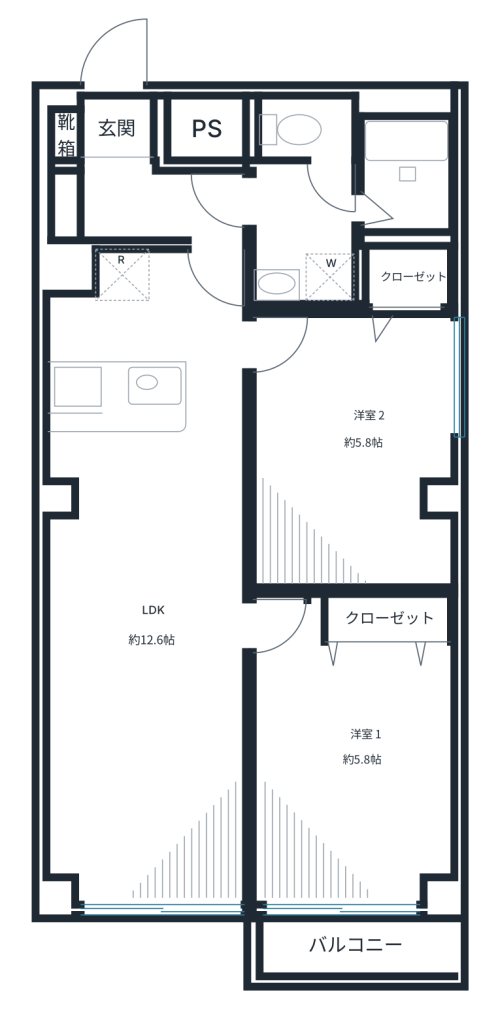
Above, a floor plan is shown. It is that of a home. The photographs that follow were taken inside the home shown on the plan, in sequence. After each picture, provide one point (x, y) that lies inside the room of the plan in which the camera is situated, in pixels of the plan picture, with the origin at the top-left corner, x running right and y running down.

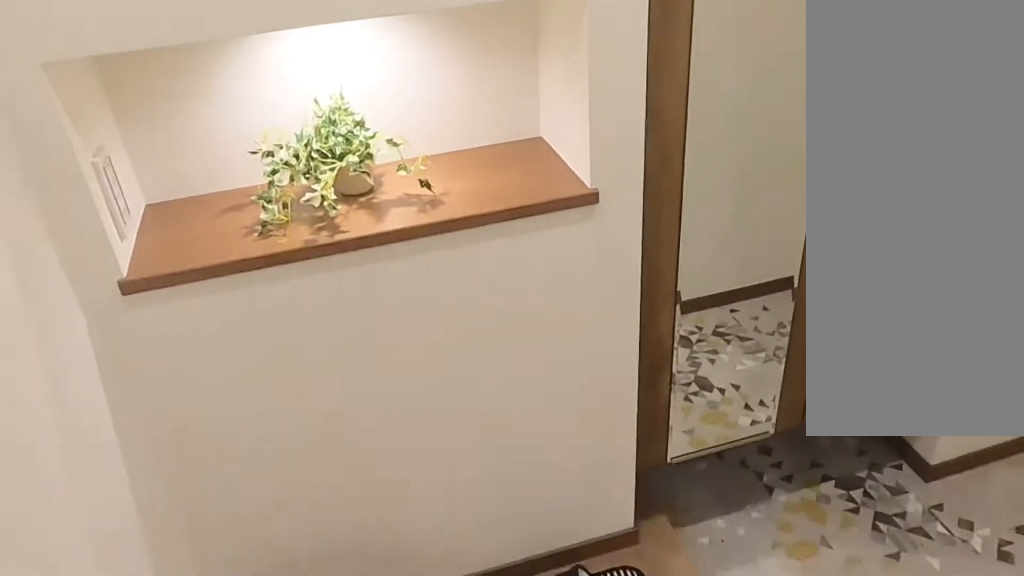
(130, 179)
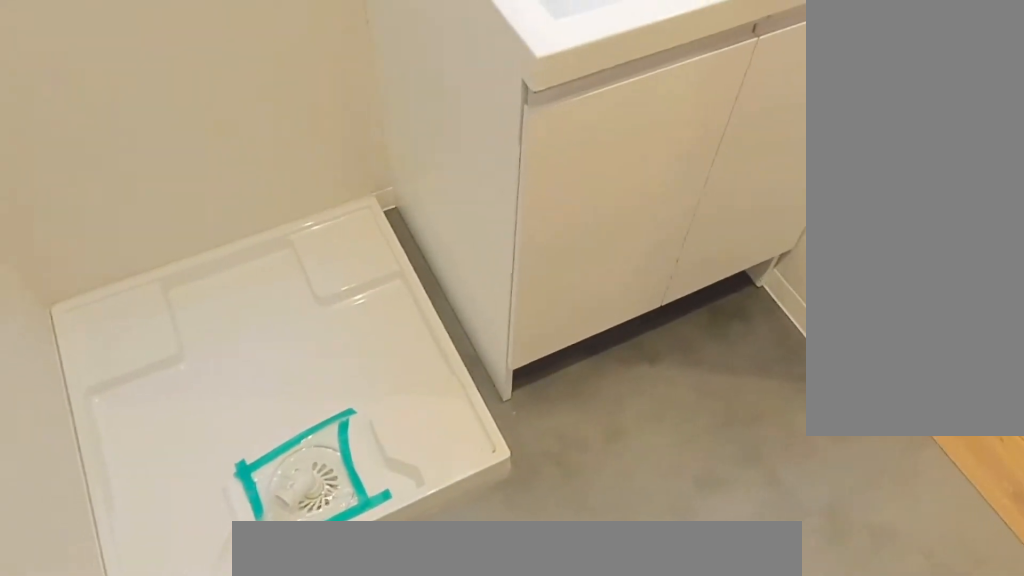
(341, 221)
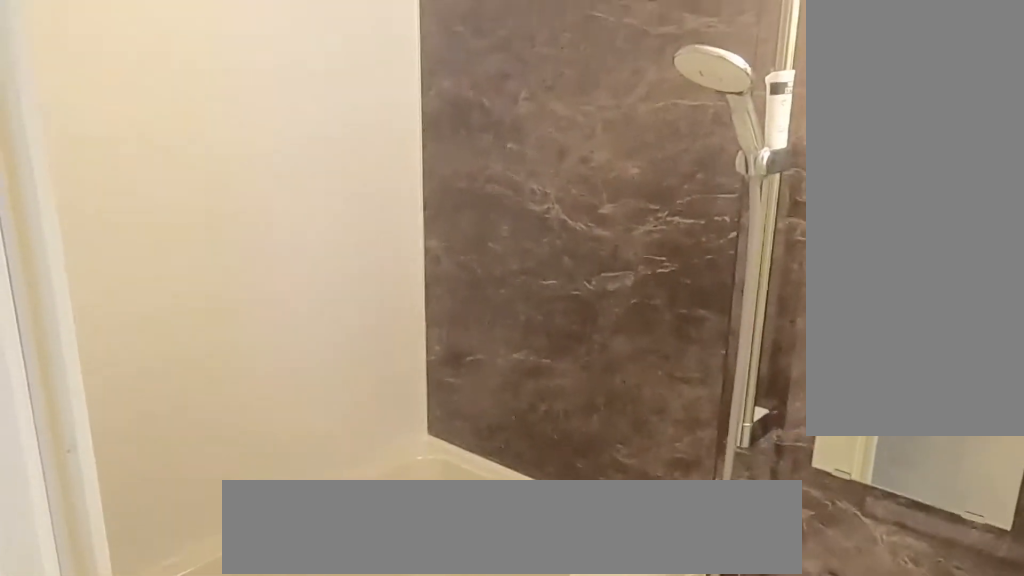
(341, 221)
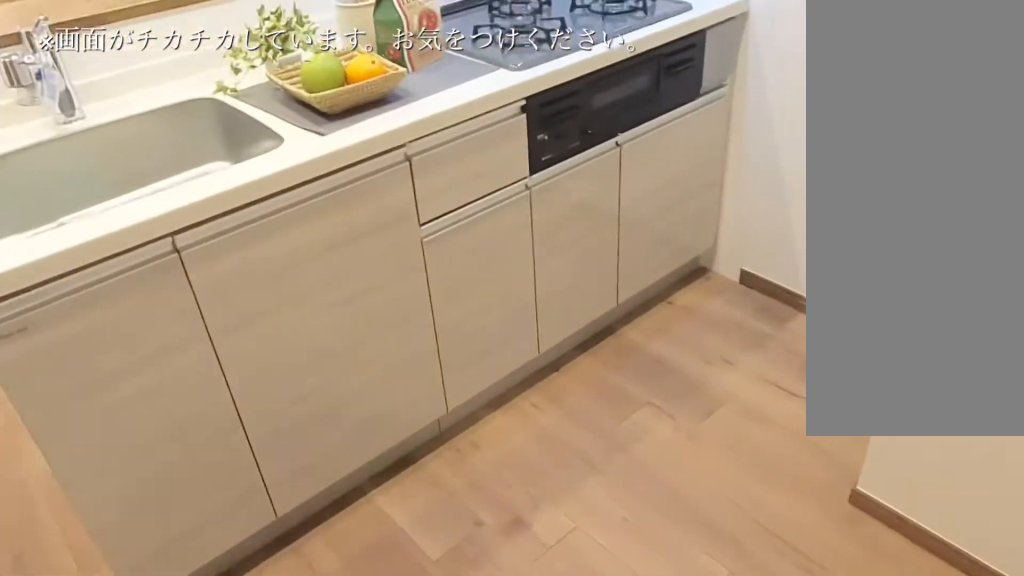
(127, 314)
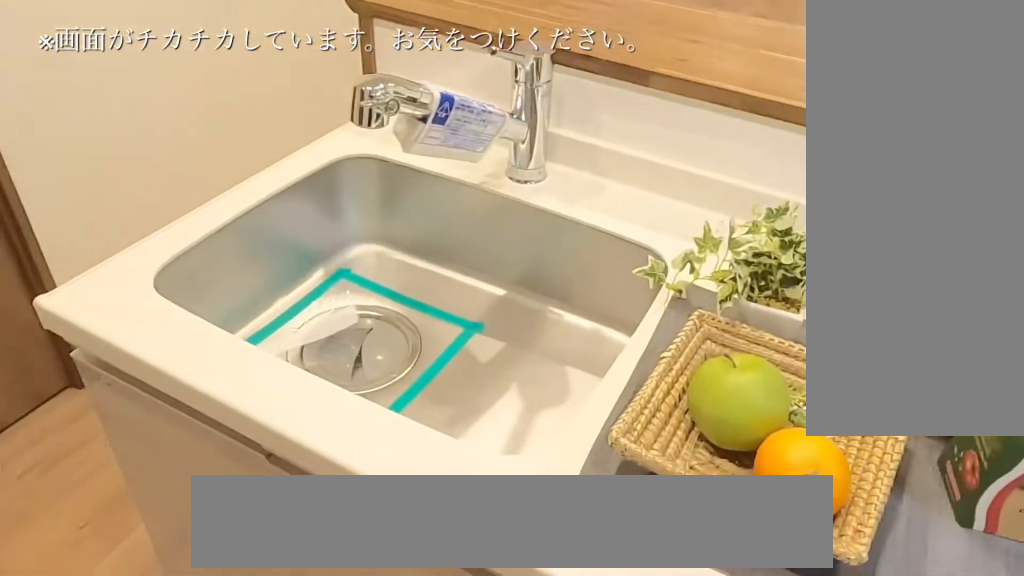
(126, 314)
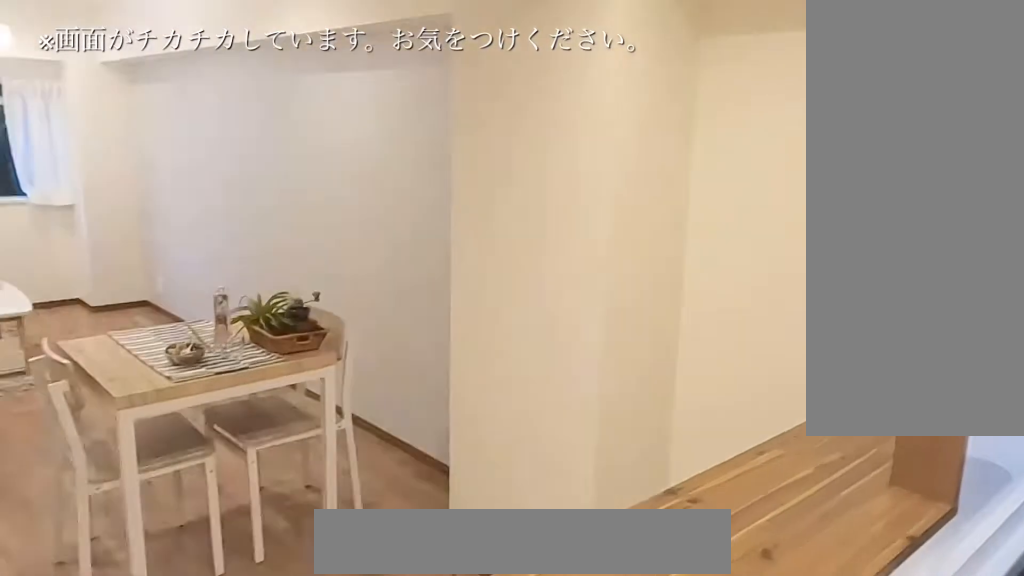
(155, 638)
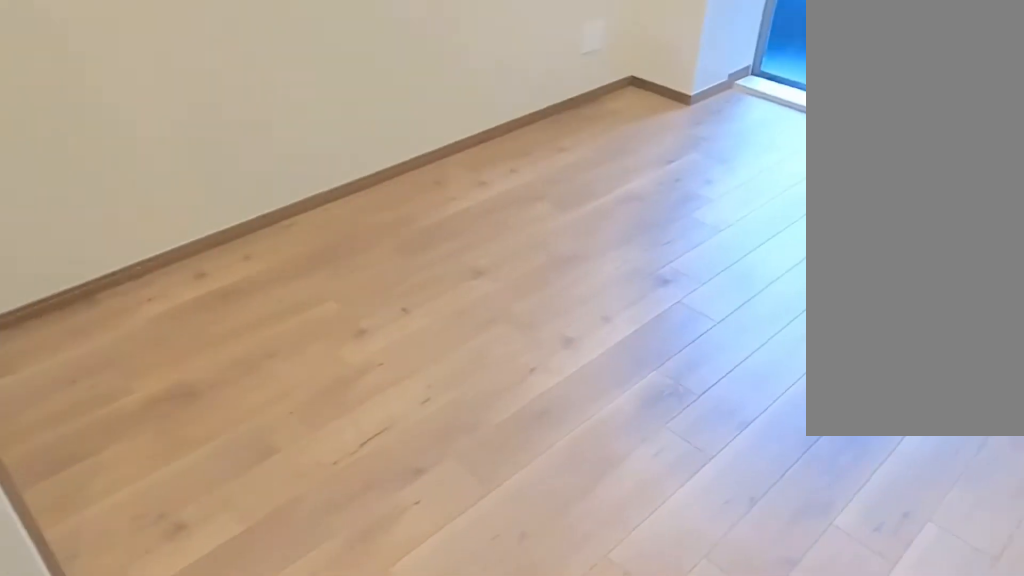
(383, 784)
